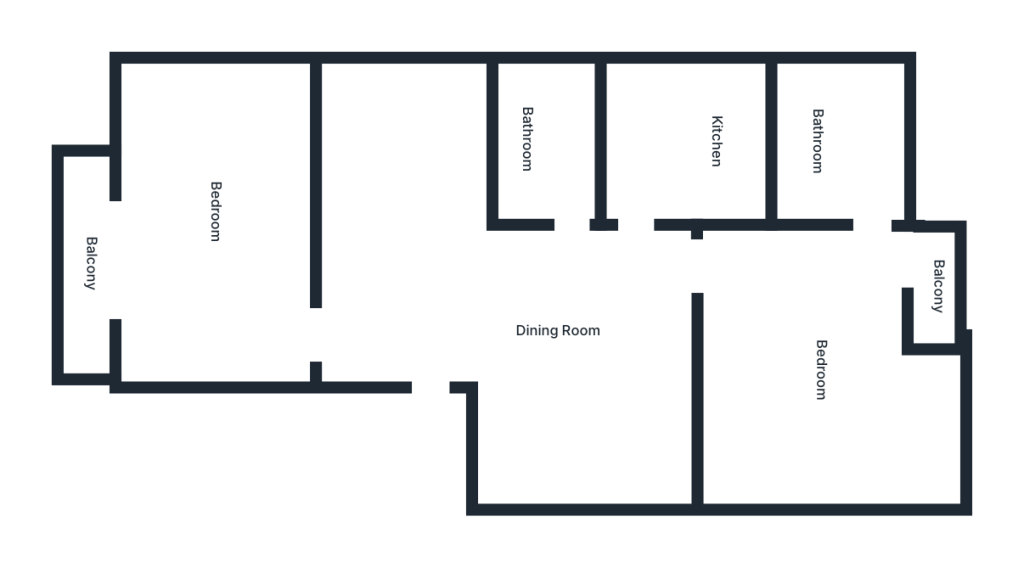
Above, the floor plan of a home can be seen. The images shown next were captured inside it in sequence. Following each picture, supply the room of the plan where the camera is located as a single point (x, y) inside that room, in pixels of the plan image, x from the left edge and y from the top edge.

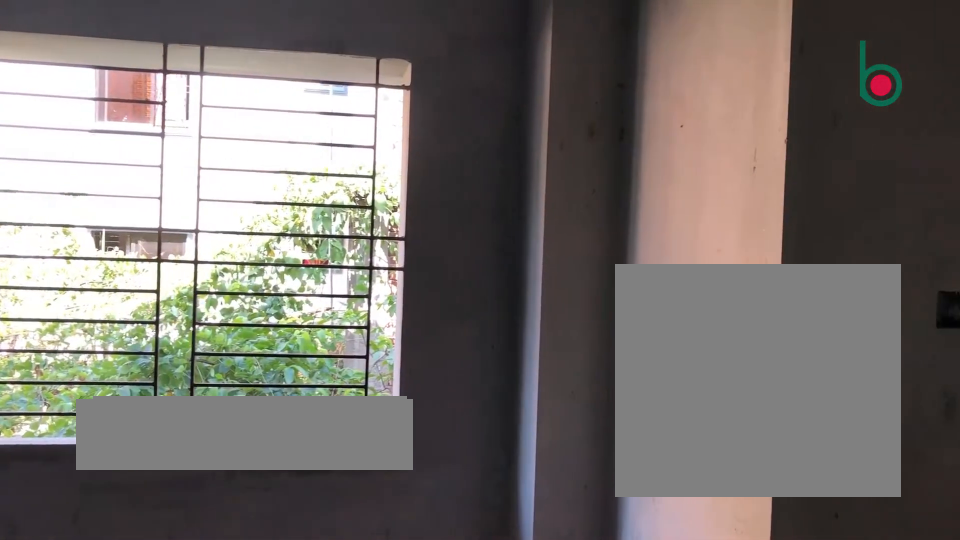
(561, 332)
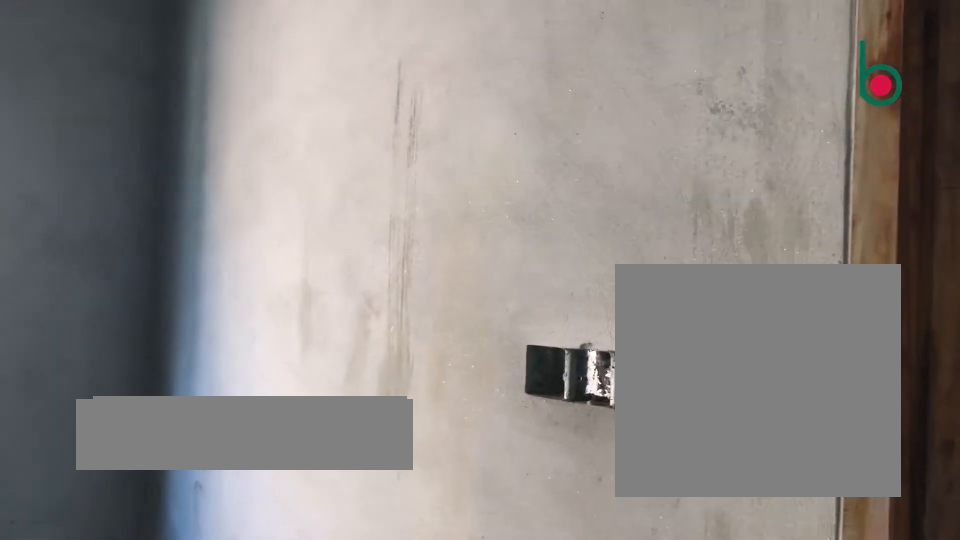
(205, 205)
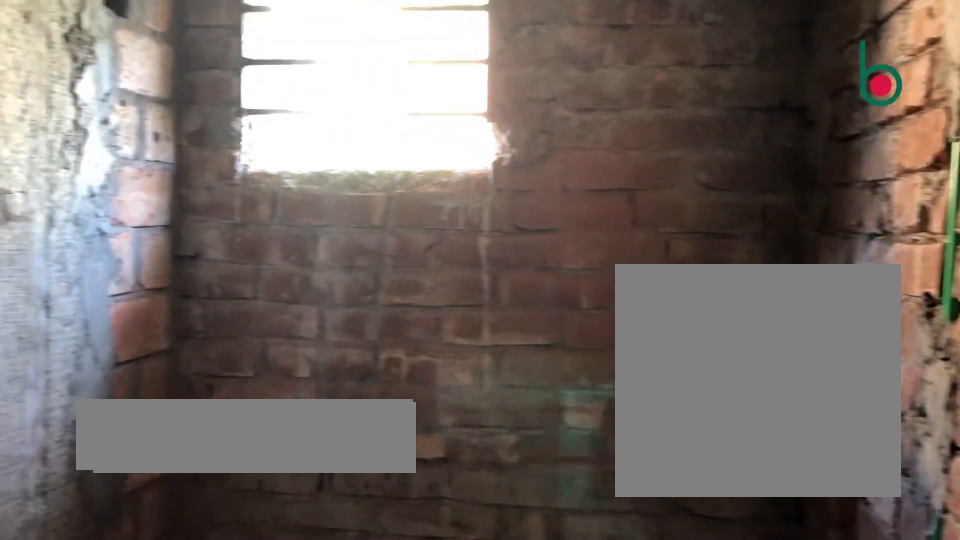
(561, 152)
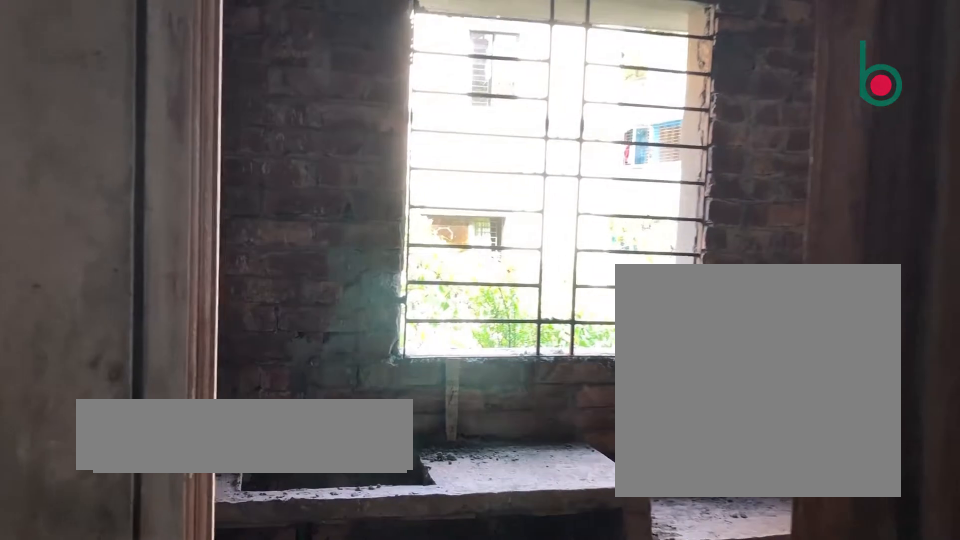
(714, 145)
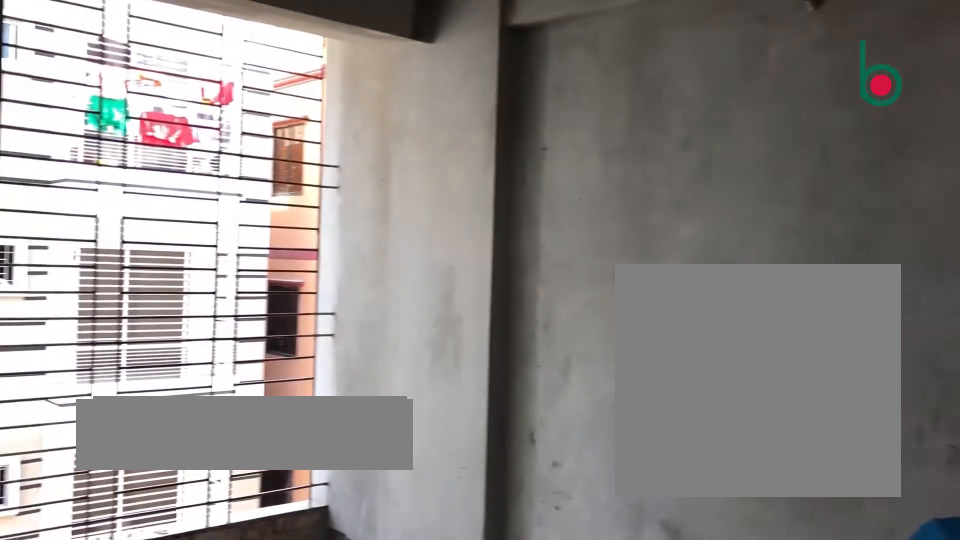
(821, 370)
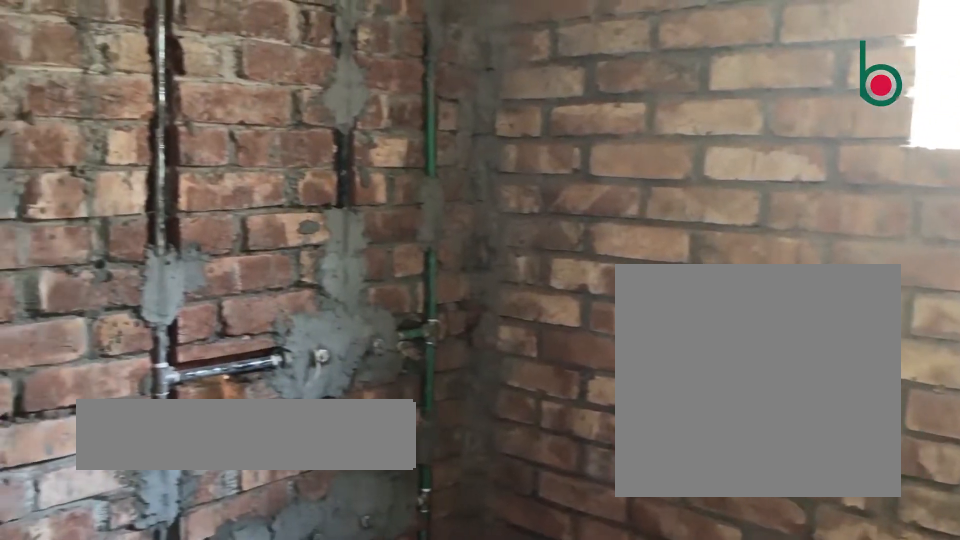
(832, 142)
